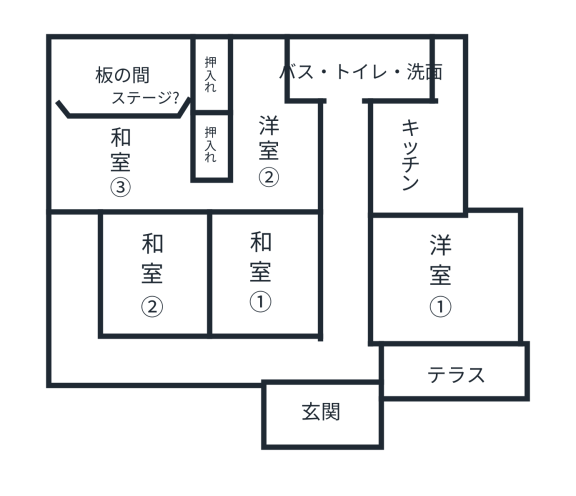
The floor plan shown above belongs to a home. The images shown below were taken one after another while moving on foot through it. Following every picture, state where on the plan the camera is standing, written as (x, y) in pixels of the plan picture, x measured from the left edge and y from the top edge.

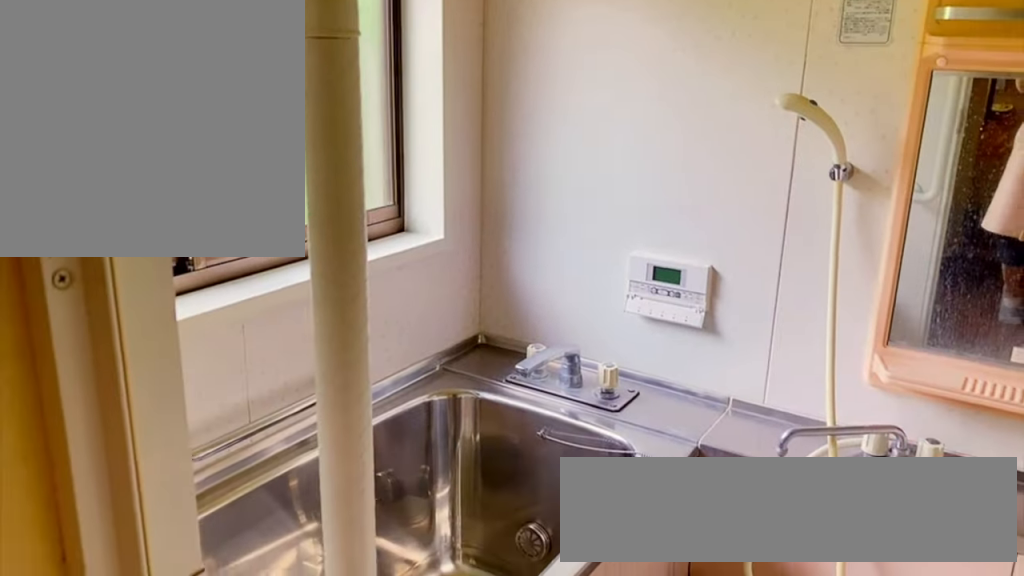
(357, 93)
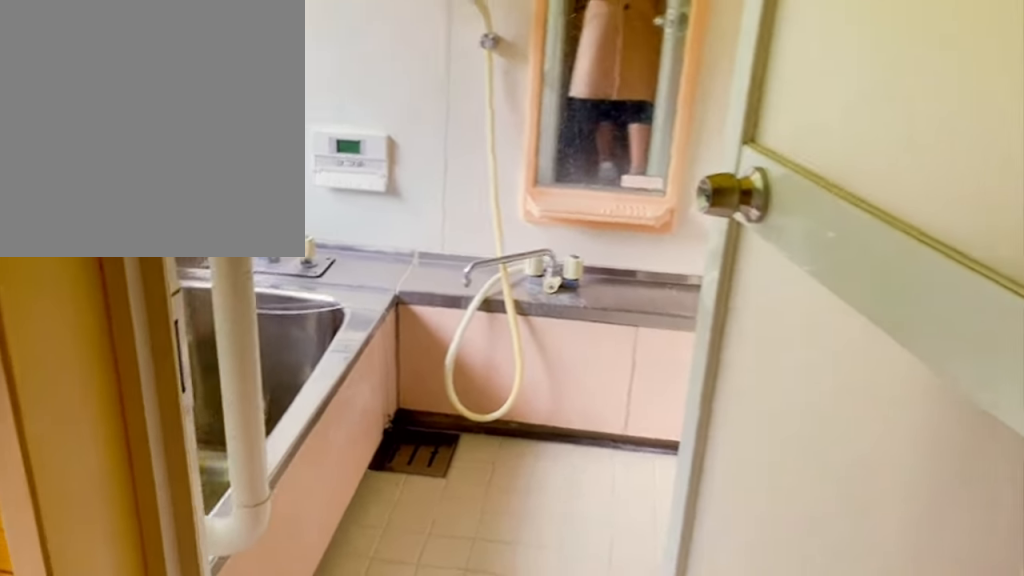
(356, 88)
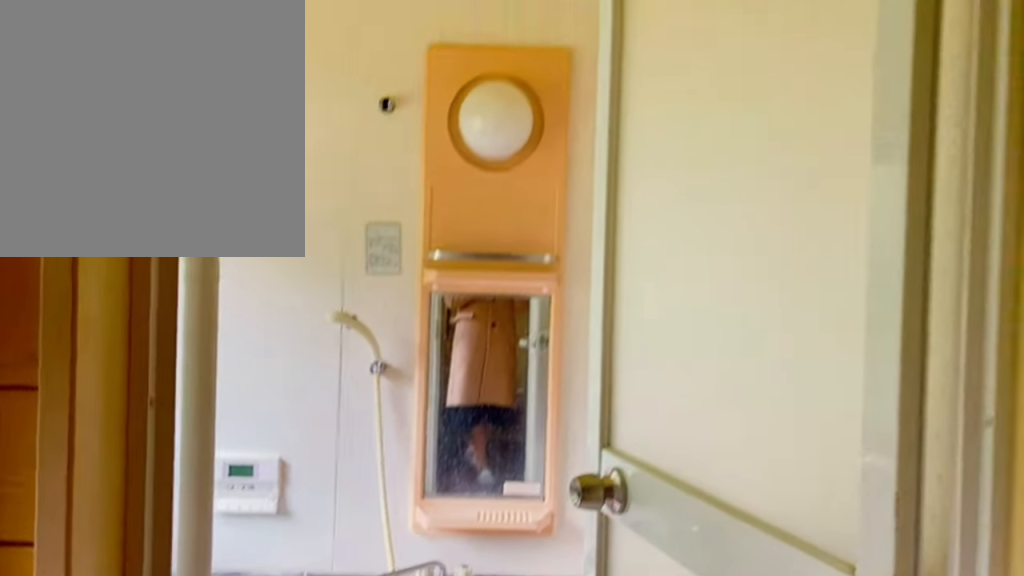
(355, 86)
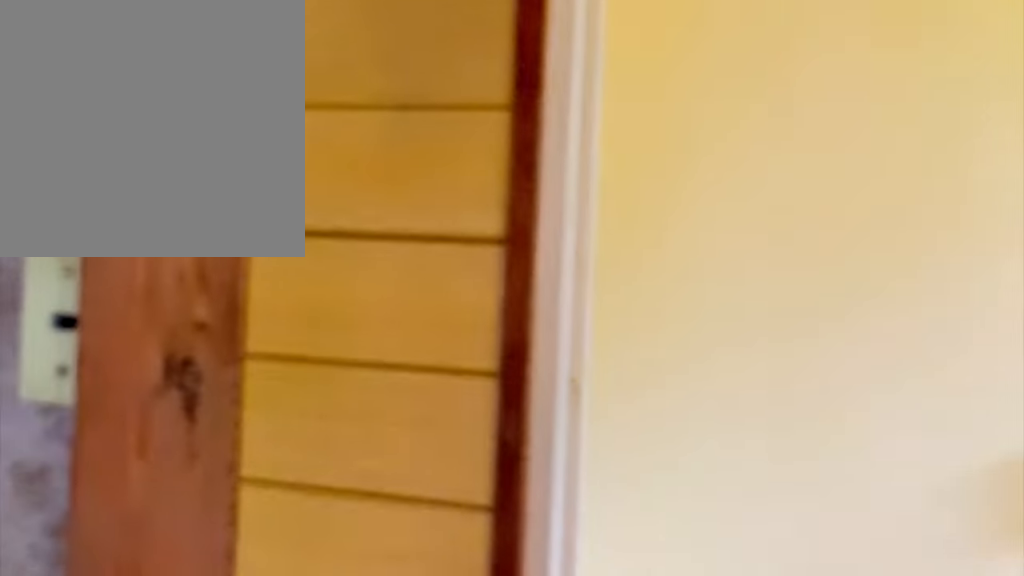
(352, 81)
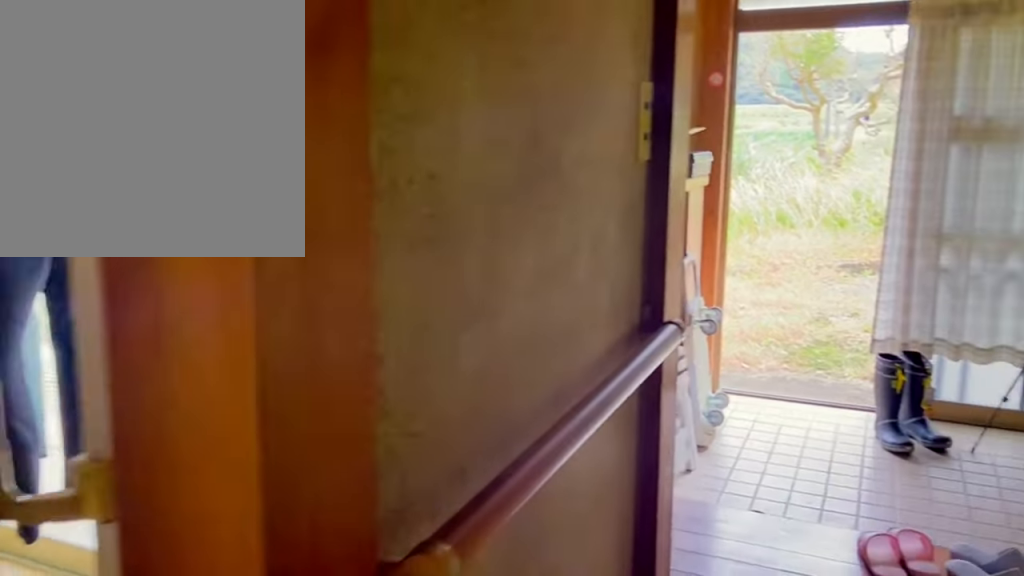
(344, 379)
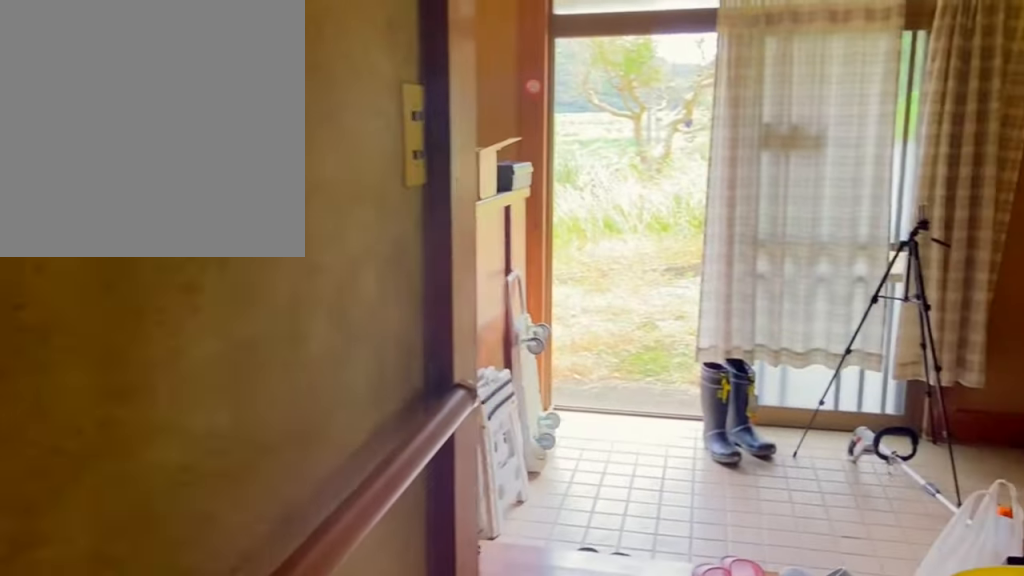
(343, 385)
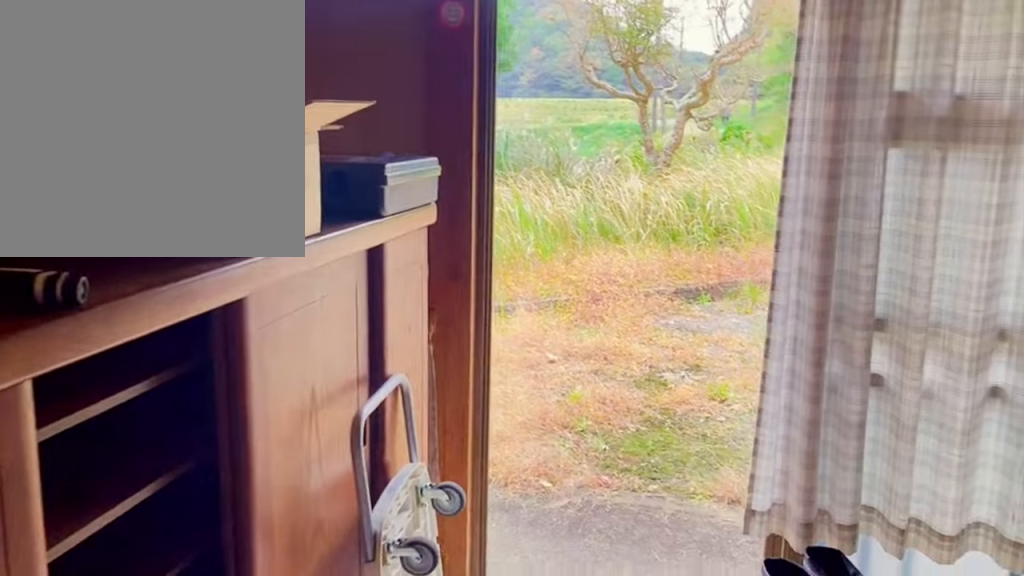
(335, 432)
